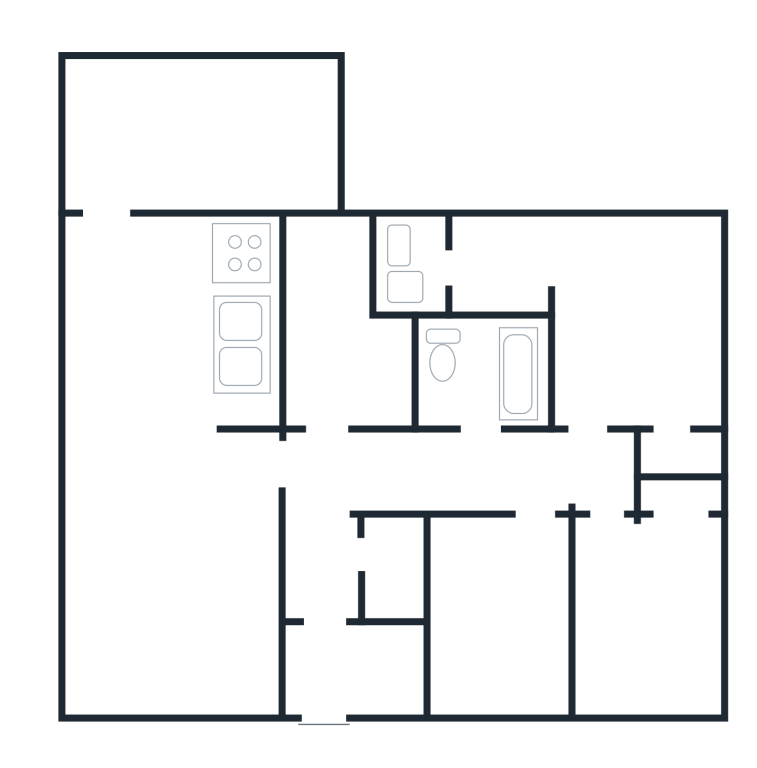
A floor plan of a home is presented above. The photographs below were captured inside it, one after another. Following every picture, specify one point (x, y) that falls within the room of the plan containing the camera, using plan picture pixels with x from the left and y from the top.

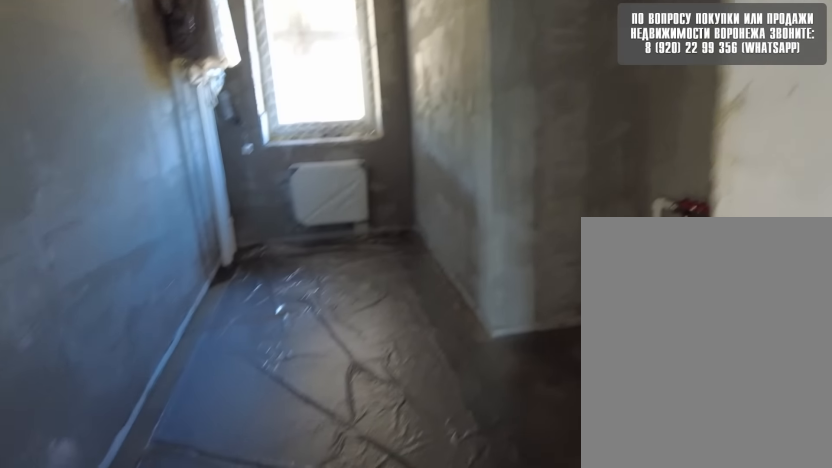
(347, 418)
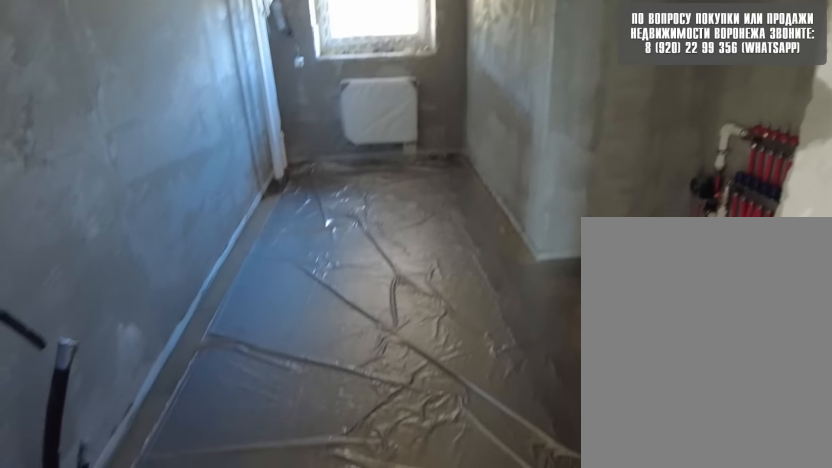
(351, 400)
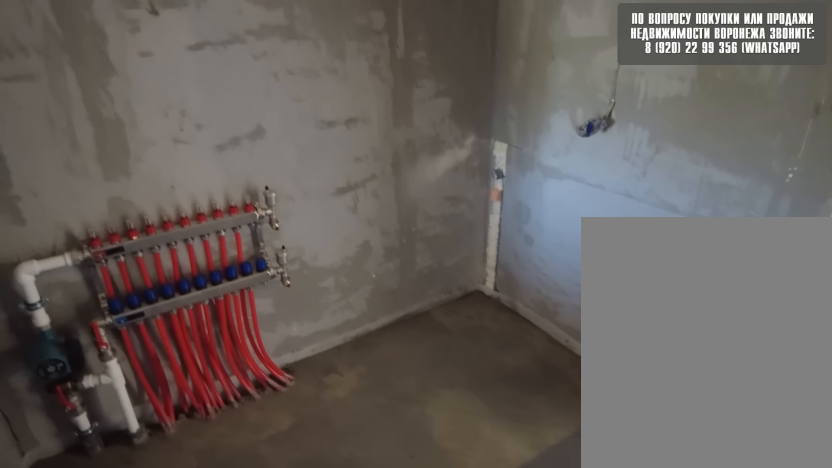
(354, 384)
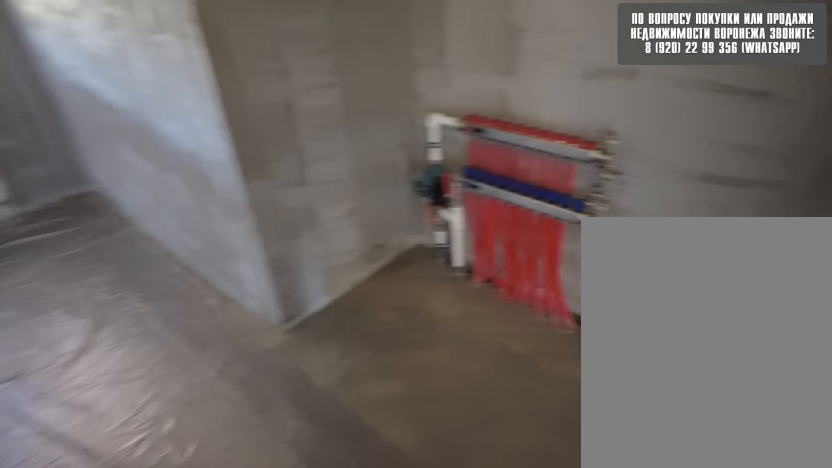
(355, 381)
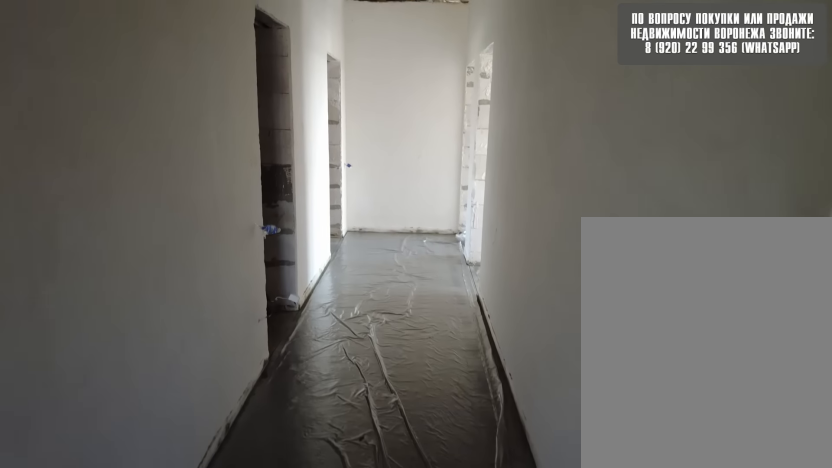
(338, 497)
